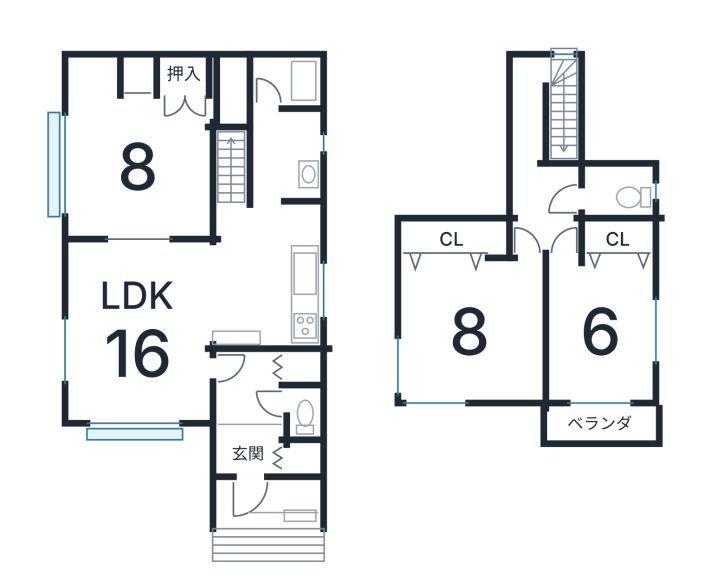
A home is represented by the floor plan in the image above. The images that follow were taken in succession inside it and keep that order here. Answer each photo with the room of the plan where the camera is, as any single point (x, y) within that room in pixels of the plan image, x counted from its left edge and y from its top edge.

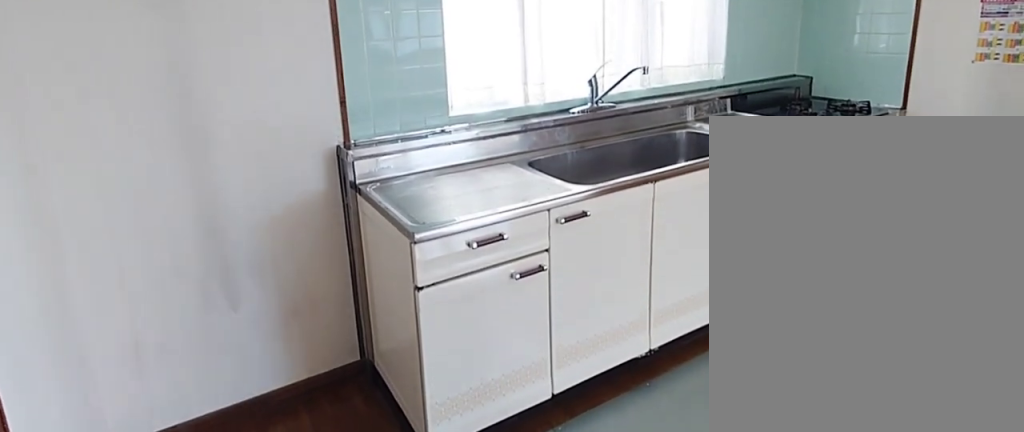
(262, 276)
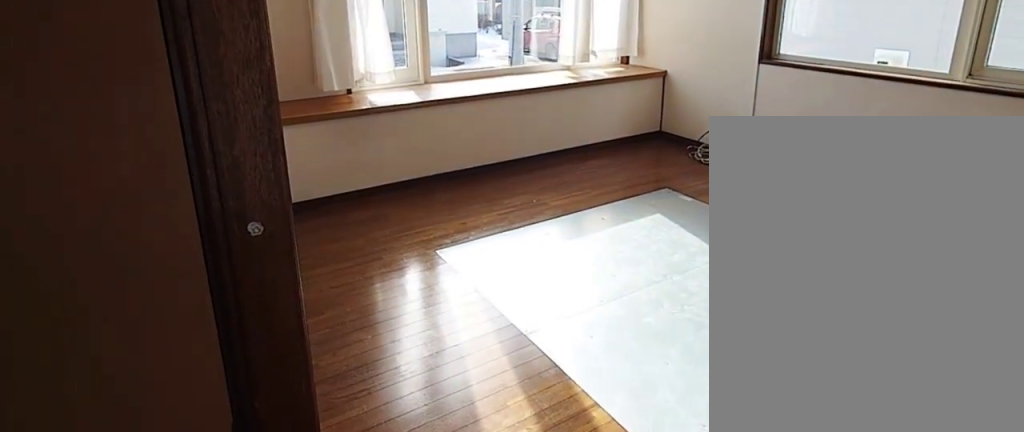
(143, 352)
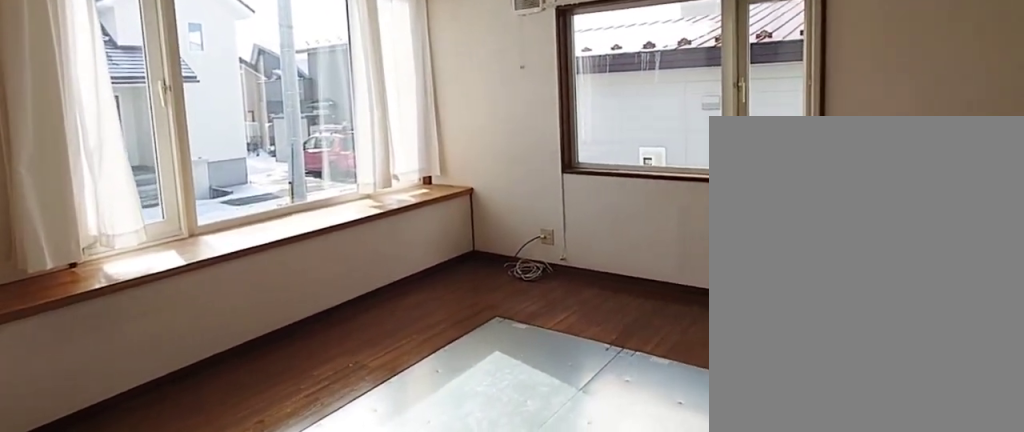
(143, 352)
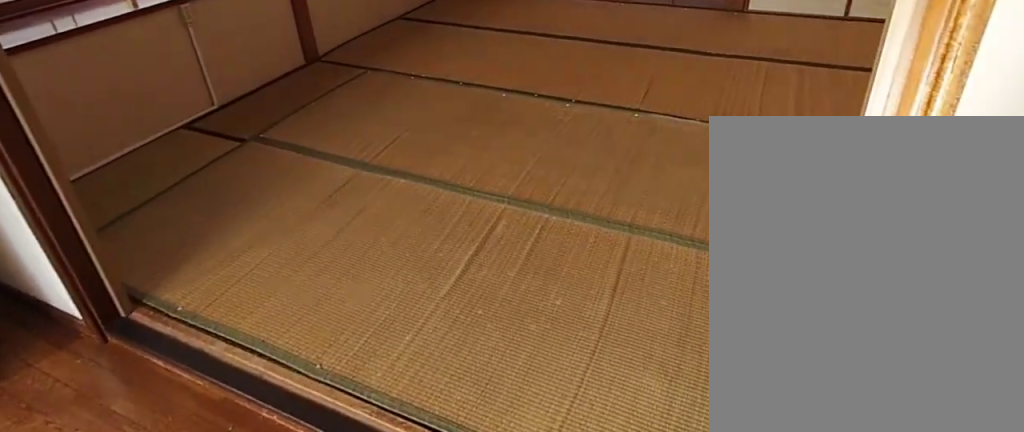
(132, 165)
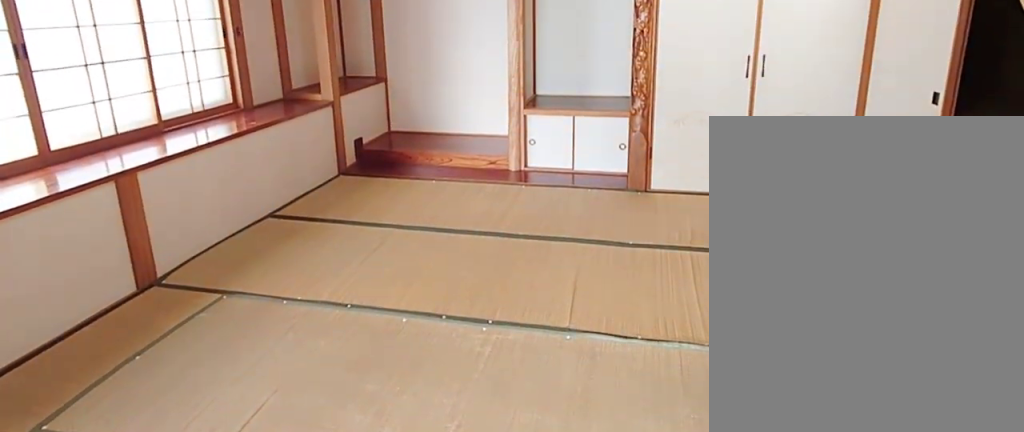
(132, 165)
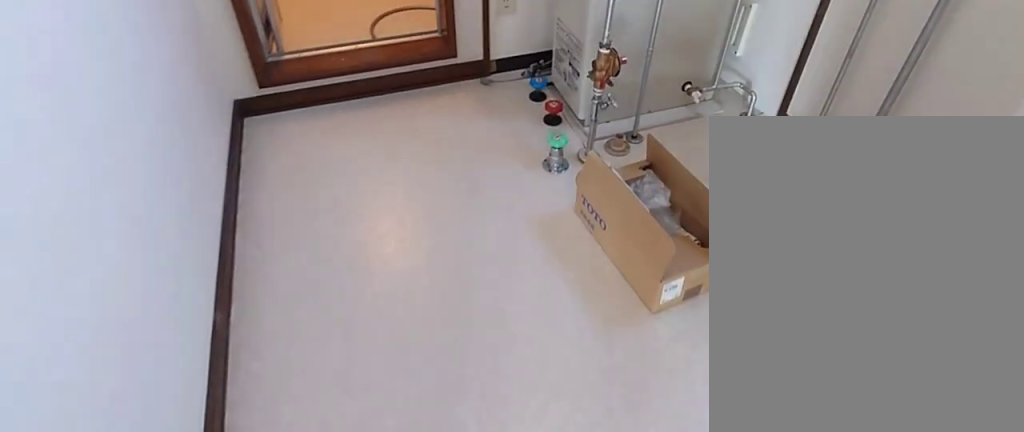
(293, 165)
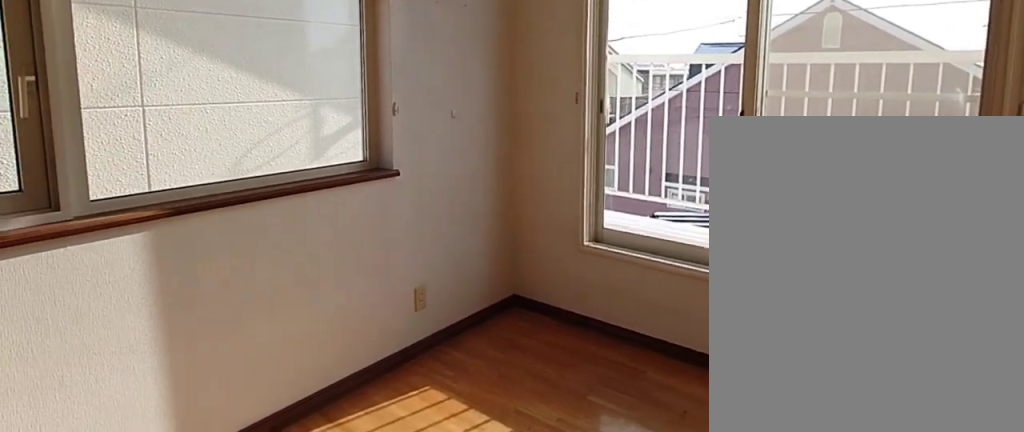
(606, 321)
